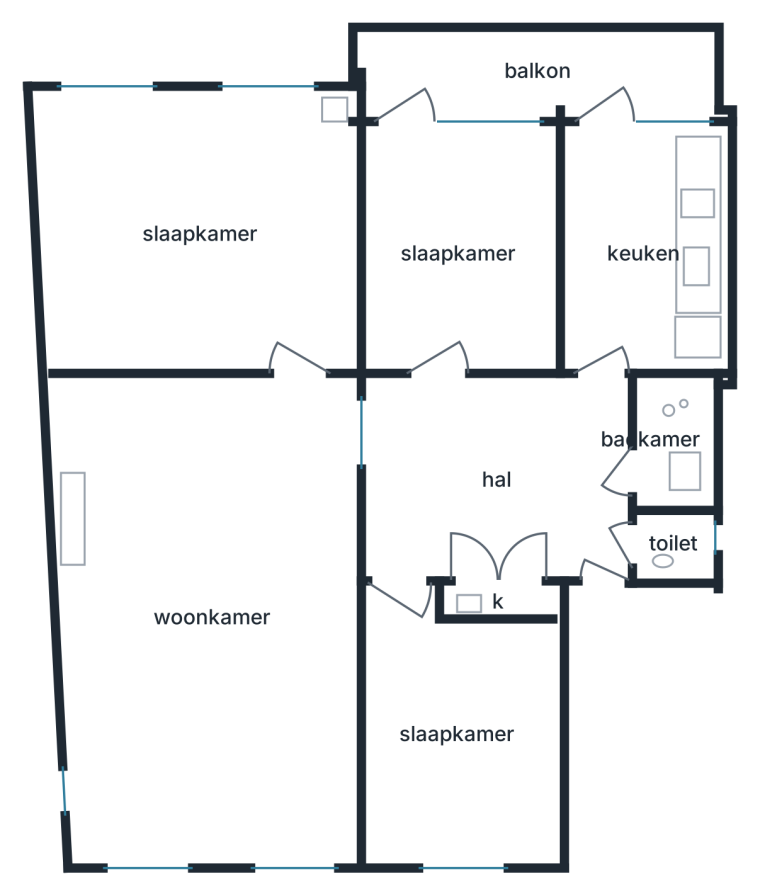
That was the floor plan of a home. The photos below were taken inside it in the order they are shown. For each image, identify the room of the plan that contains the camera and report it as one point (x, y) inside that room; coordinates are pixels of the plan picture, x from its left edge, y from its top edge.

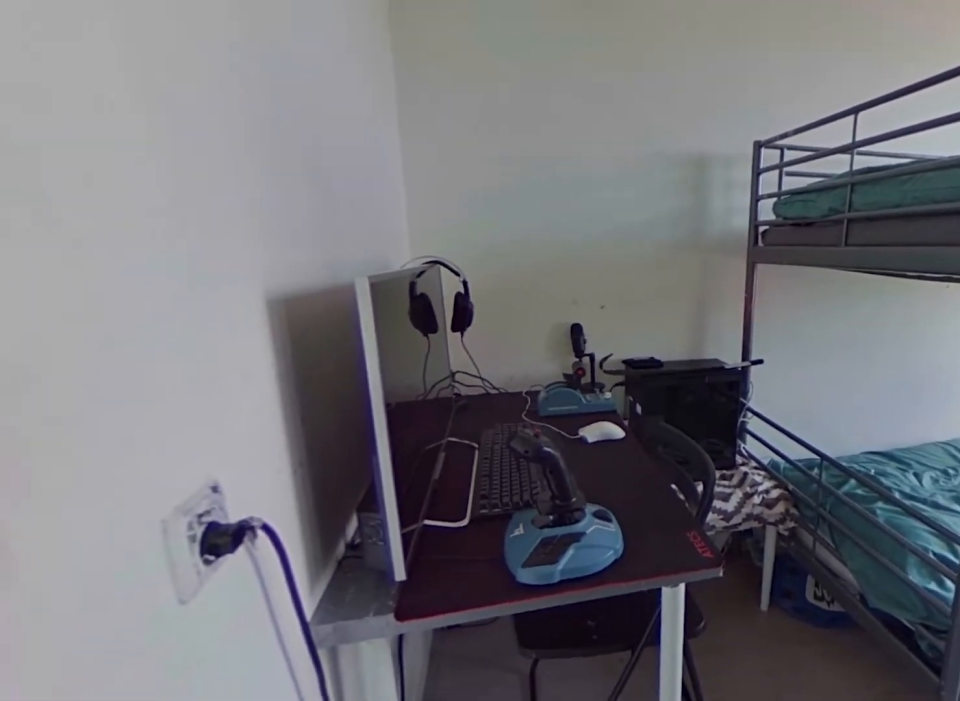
(457, 735)
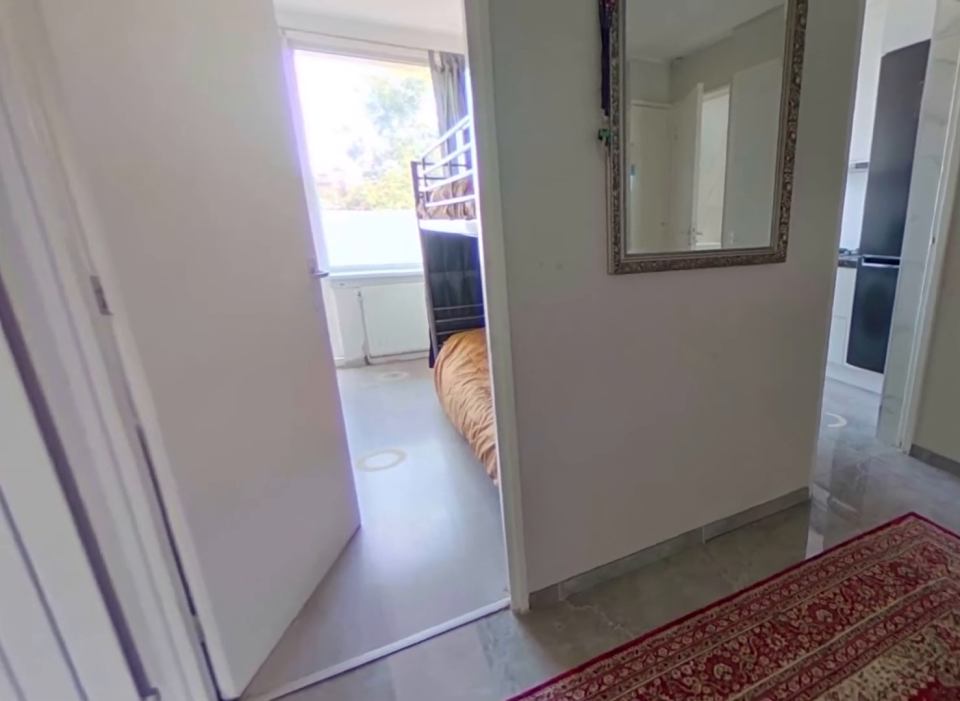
(494, 473)
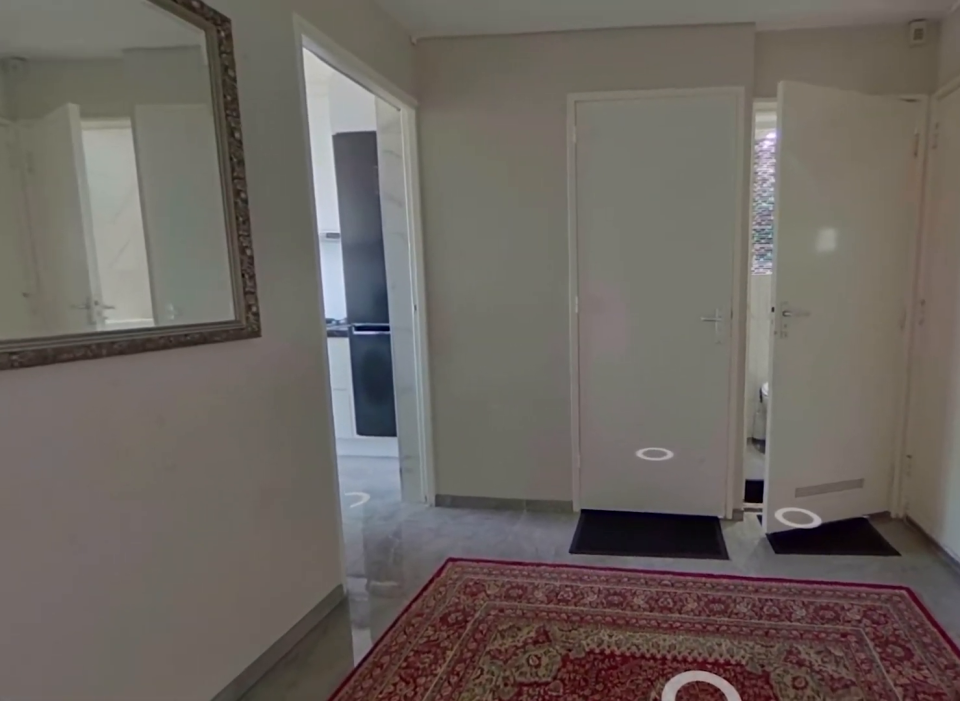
(494, 473)
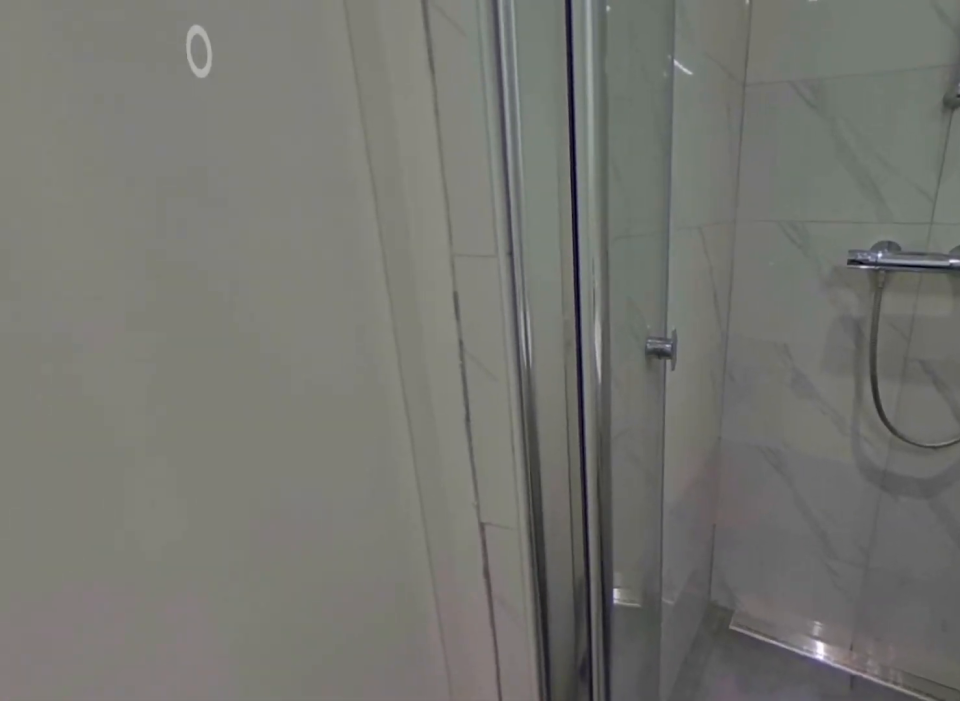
(671, 441)
